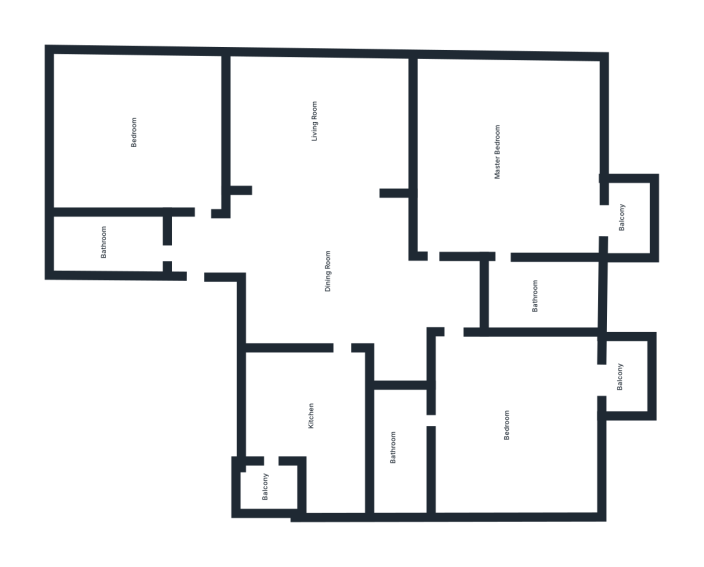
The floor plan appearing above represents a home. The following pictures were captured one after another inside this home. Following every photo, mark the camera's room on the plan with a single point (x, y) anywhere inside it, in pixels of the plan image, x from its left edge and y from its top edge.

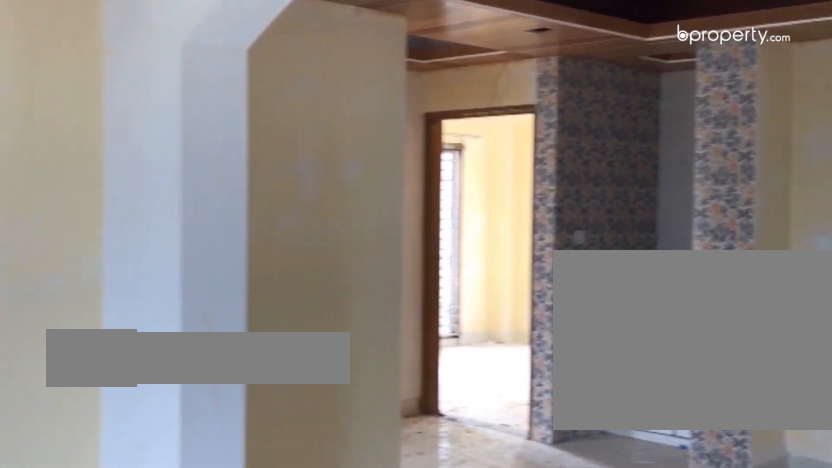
(309, 243)
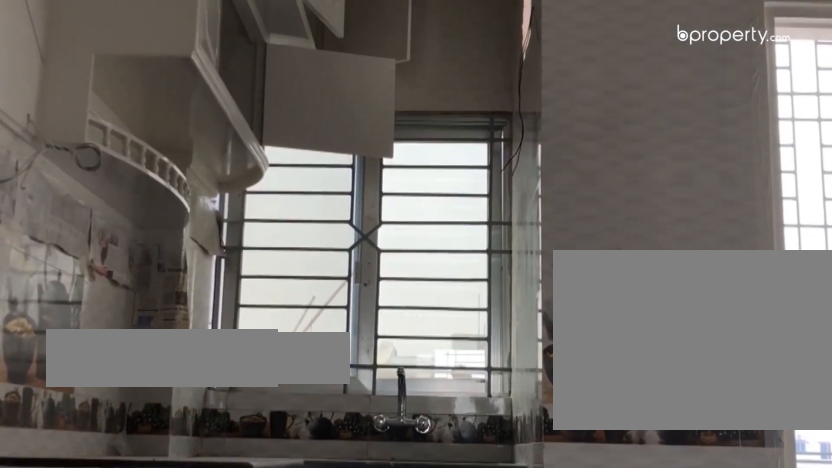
(311, 407)
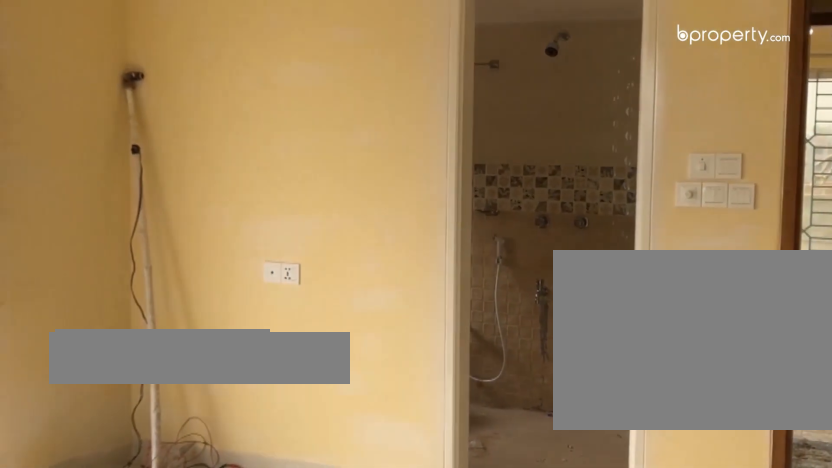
(494, 141)
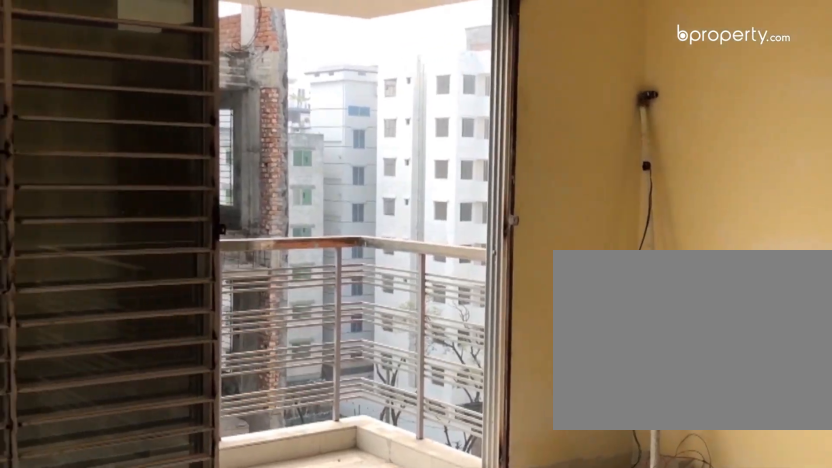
(494, 141)
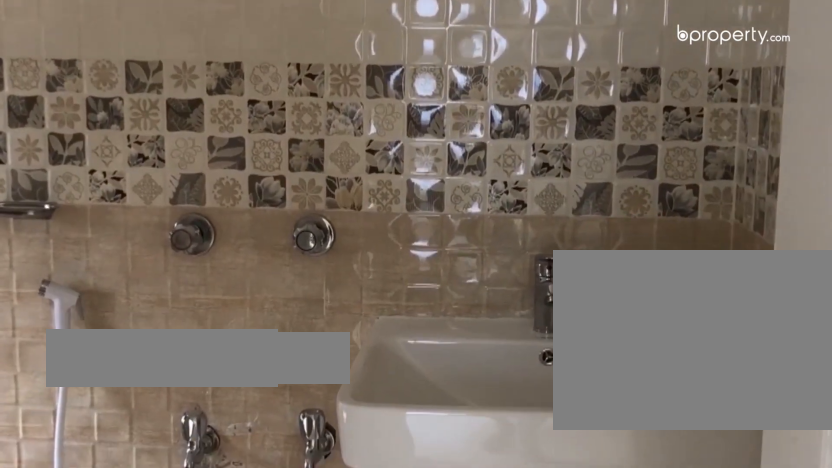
(527, 309)
